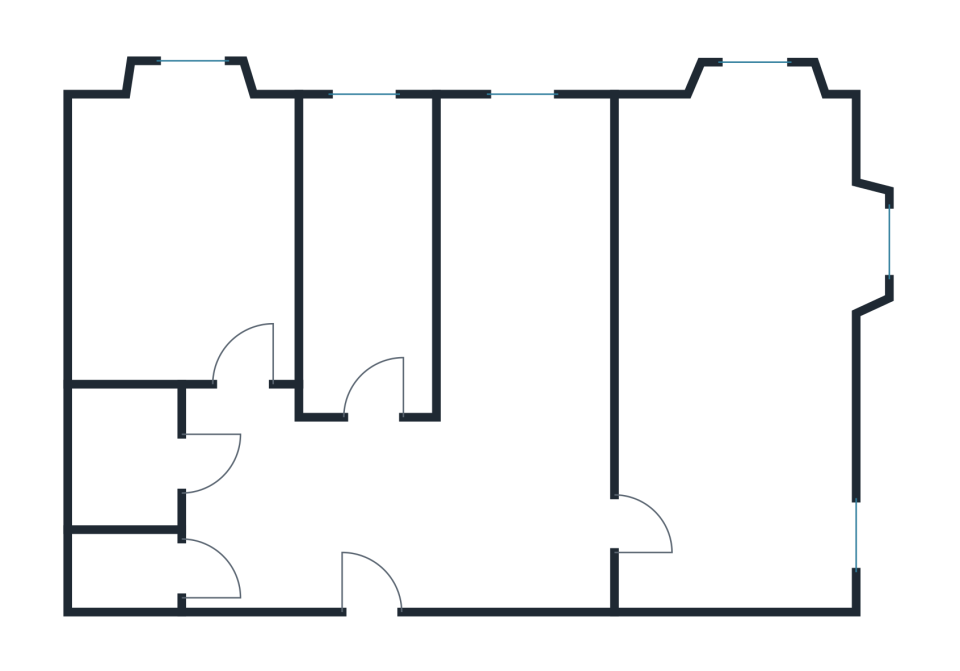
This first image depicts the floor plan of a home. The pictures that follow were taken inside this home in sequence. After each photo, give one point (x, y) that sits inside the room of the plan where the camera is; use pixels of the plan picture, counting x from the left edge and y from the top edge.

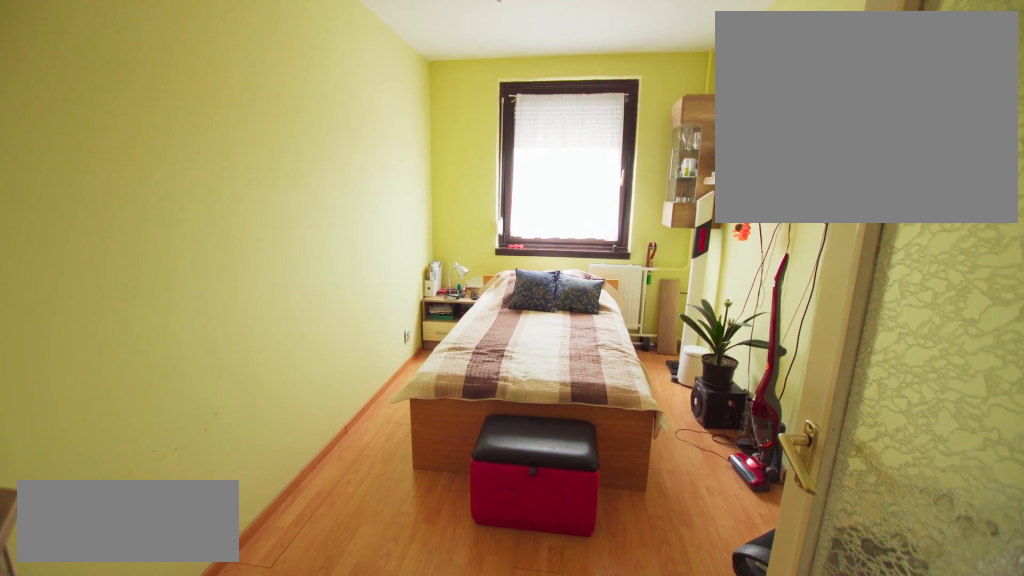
(367, 261)
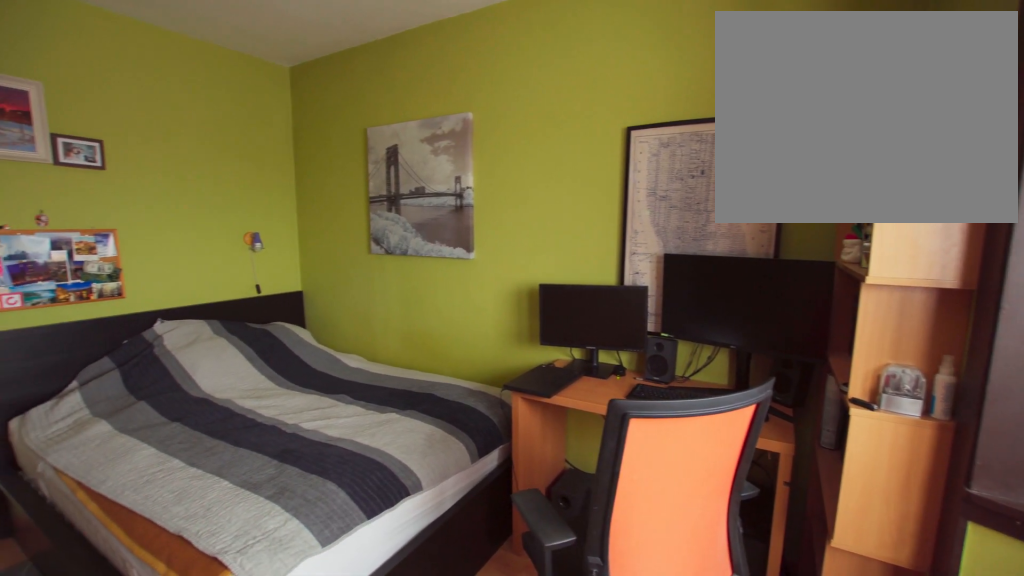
(187, 262)
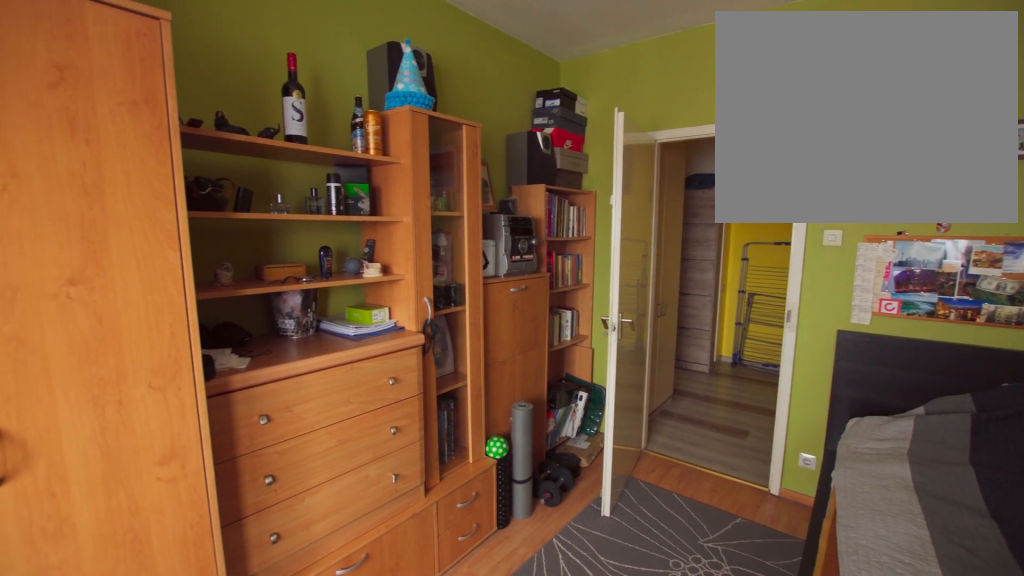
(188, 263)
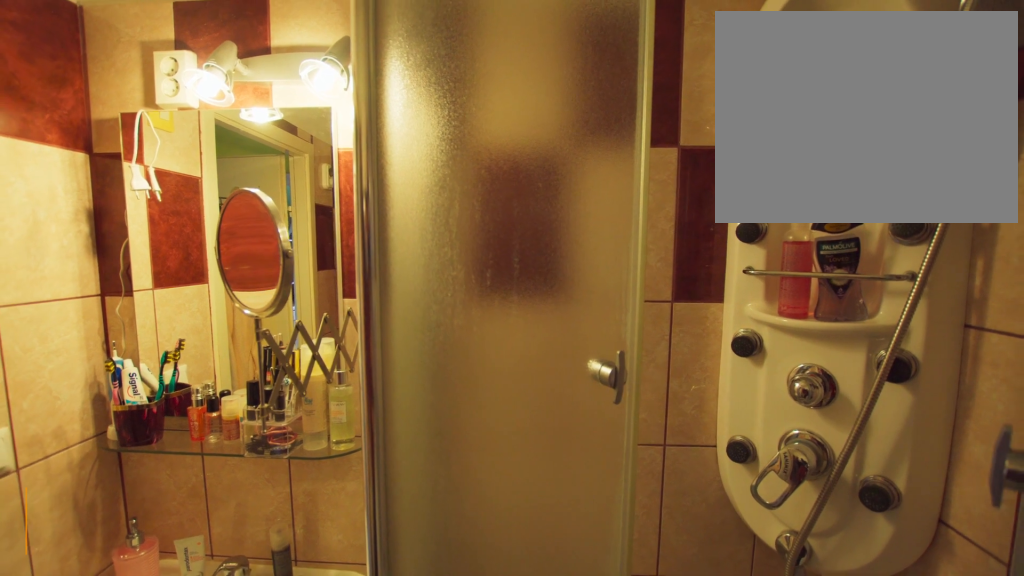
(129, 455)
